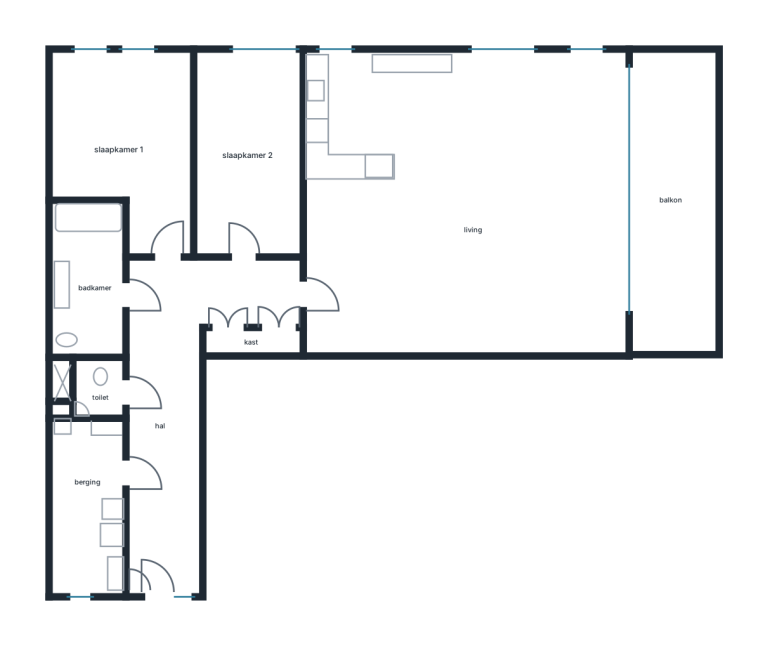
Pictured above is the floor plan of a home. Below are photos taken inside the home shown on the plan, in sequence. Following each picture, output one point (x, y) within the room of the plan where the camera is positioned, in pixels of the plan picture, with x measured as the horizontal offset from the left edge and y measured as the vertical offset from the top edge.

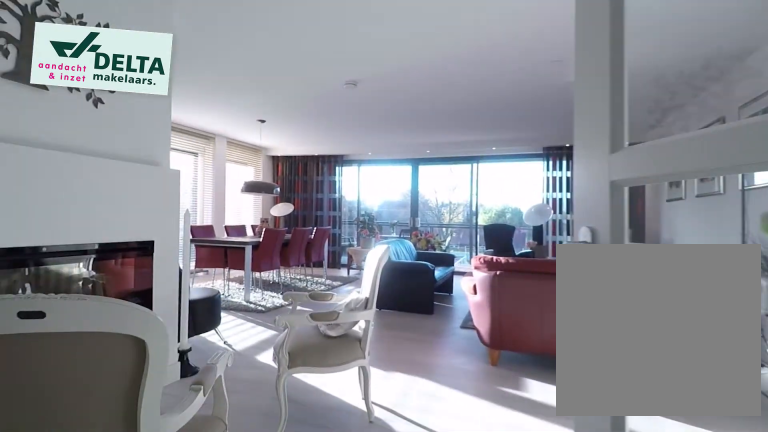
(467, 201)
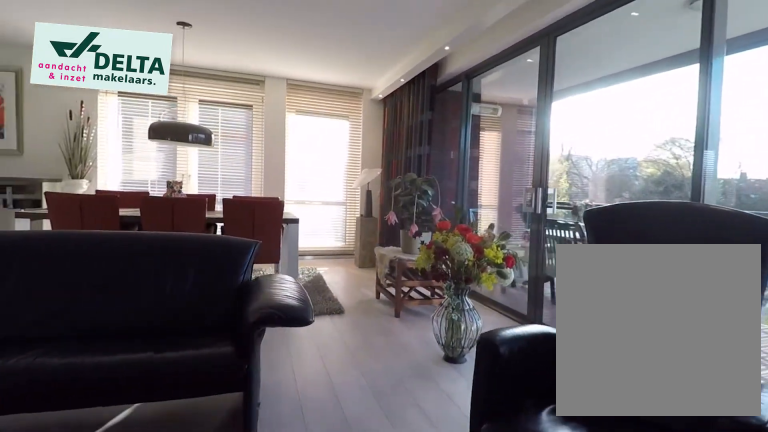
(467, 201)
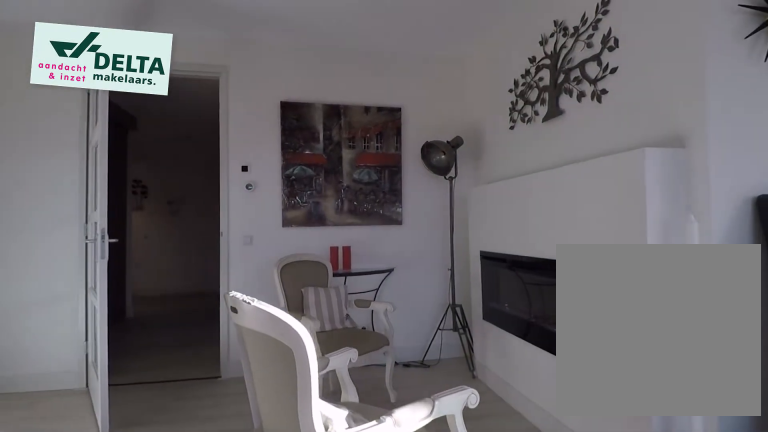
(467, 201)
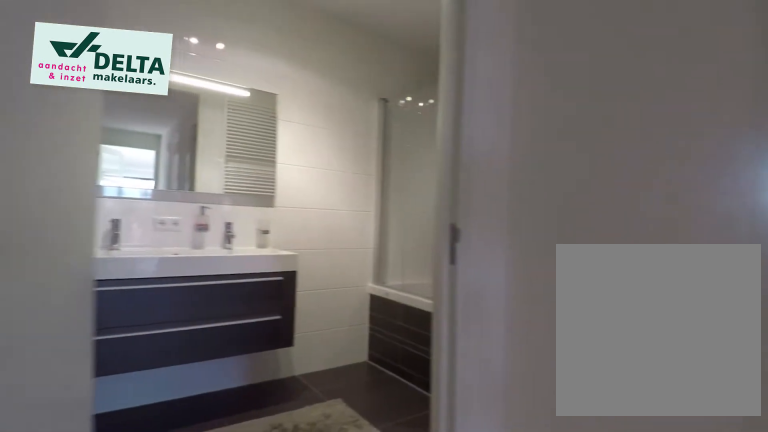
(177, 398)
